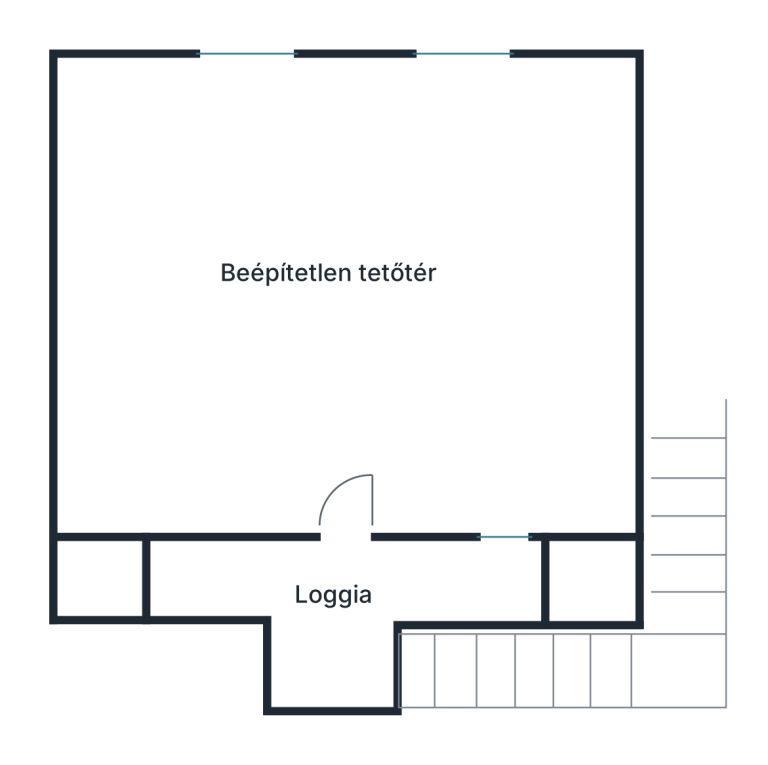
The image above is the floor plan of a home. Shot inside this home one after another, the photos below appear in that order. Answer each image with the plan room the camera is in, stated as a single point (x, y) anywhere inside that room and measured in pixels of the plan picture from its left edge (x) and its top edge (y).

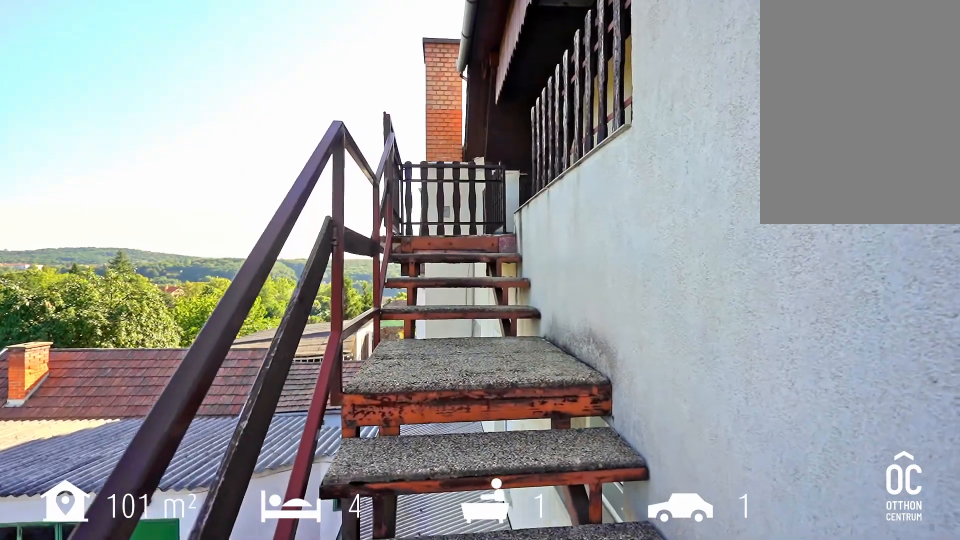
(526, 669)
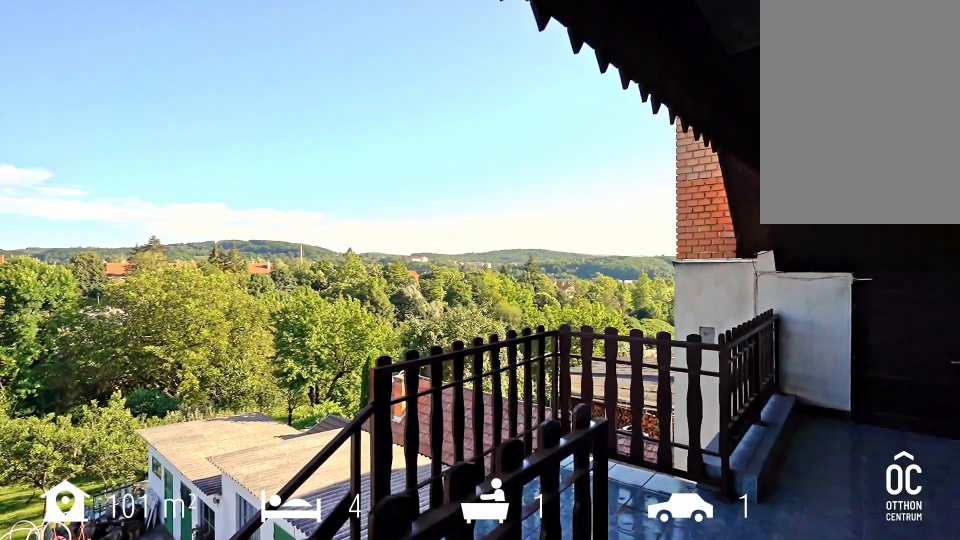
(337, 607)
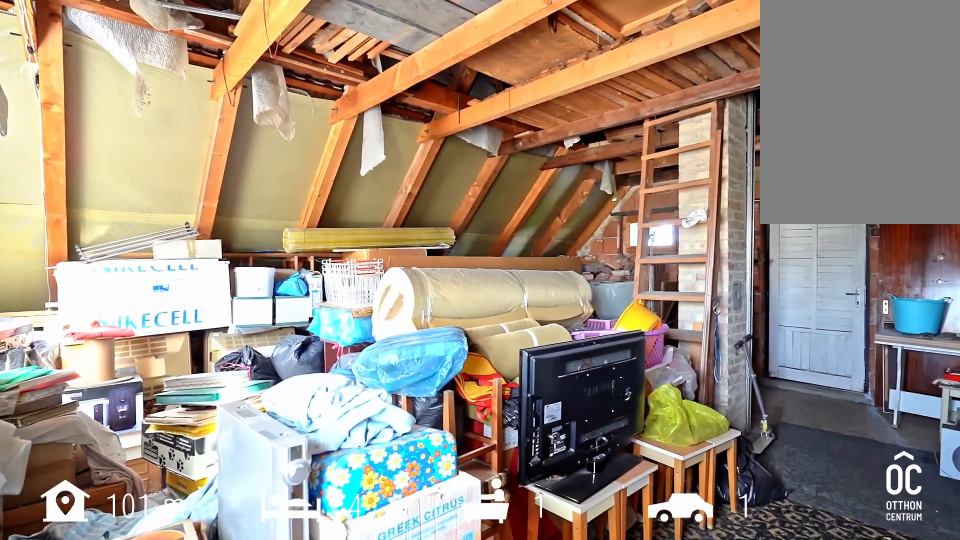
(357, 309)
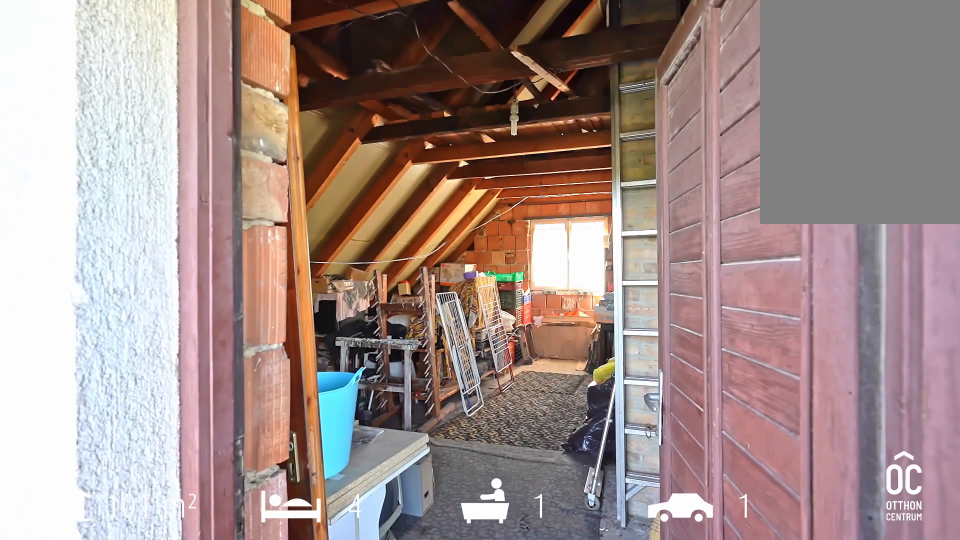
(357, 309)
